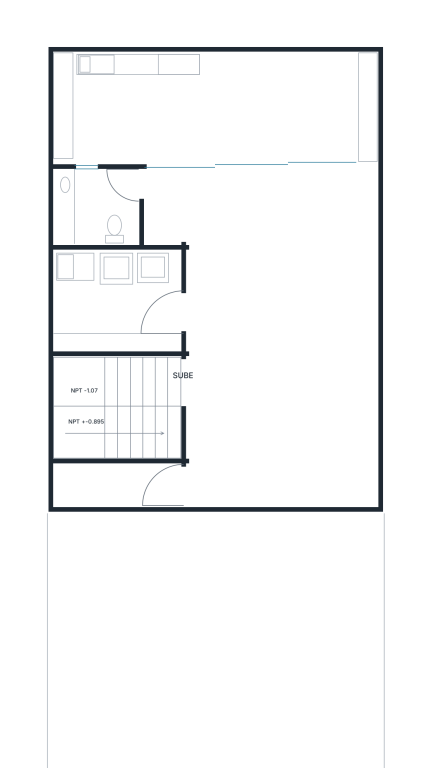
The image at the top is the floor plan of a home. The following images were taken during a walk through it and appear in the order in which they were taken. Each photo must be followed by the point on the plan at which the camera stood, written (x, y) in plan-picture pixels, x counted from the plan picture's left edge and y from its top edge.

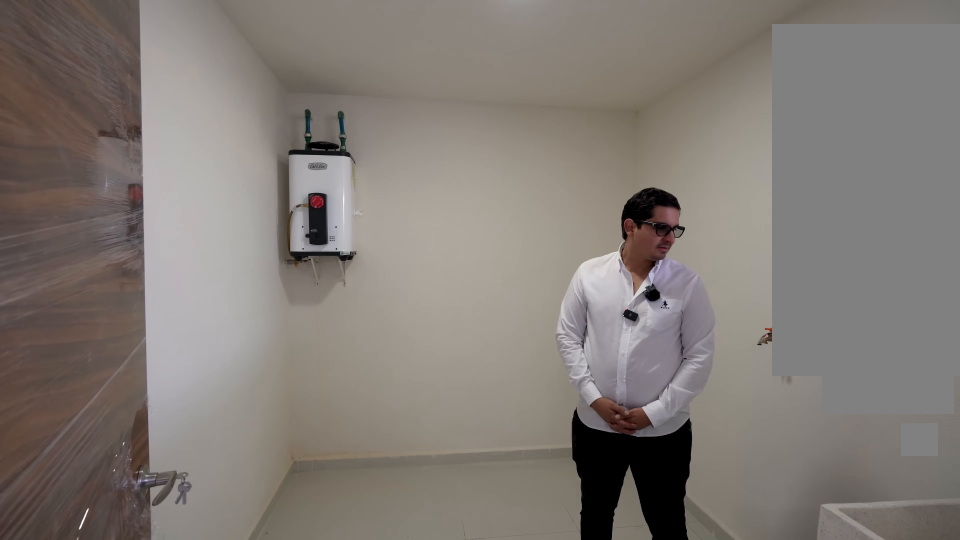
(115, 315)
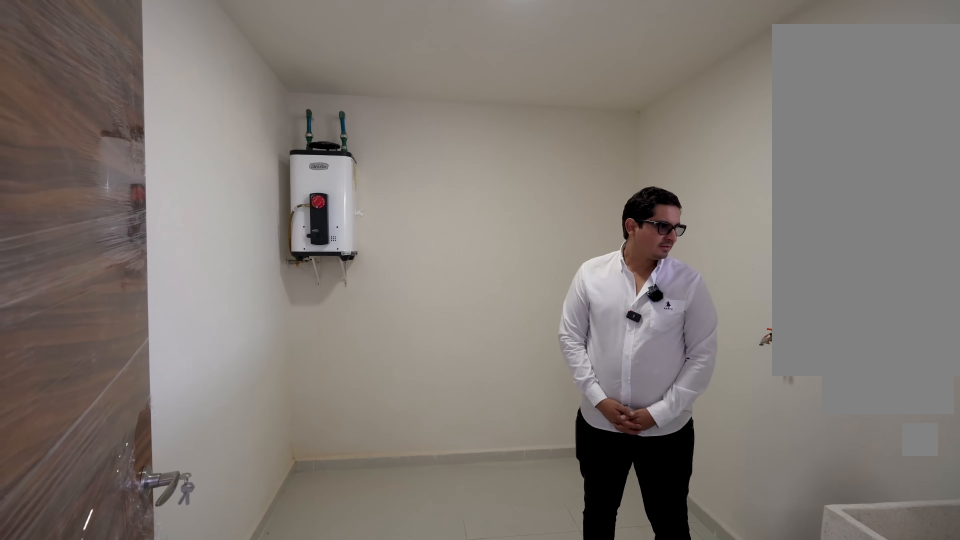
(141, 314)
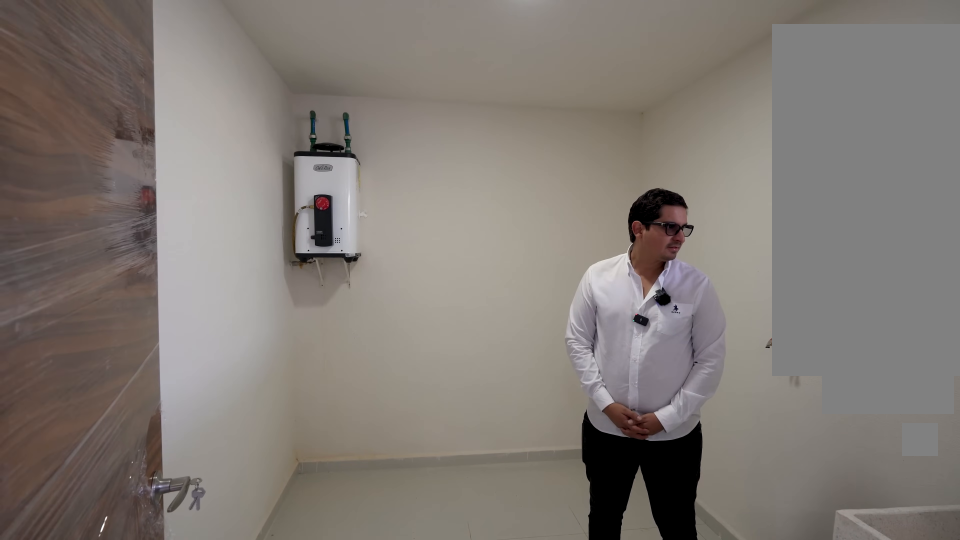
(161, 312)
